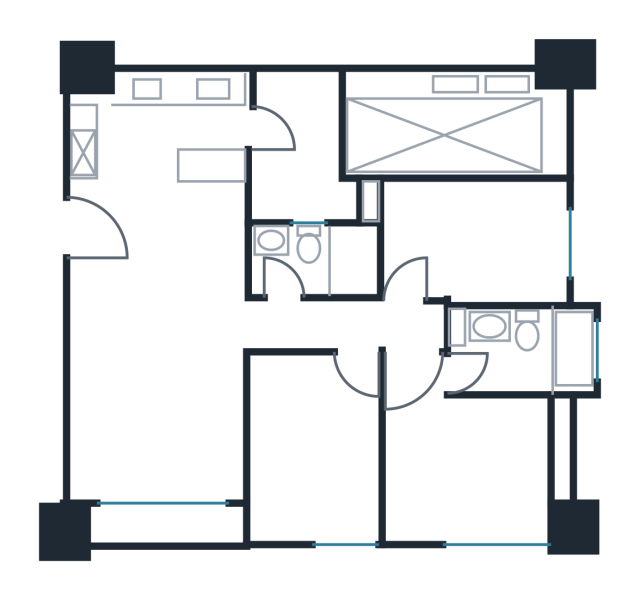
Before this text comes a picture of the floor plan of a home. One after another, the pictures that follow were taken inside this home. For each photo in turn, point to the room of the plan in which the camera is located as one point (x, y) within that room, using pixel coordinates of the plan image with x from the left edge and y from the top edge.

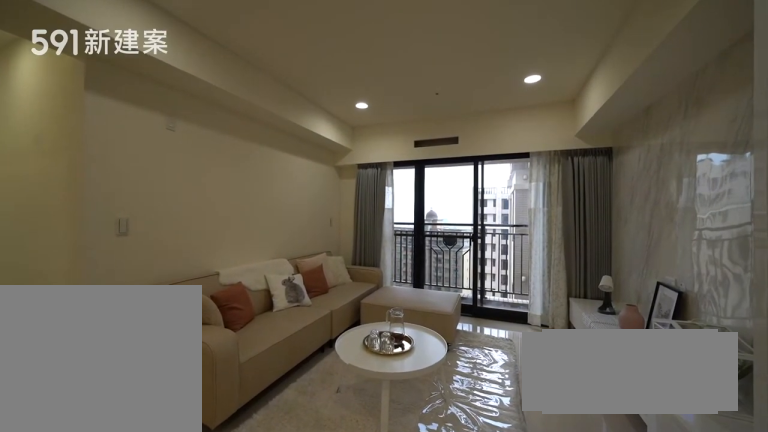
(158, 403)
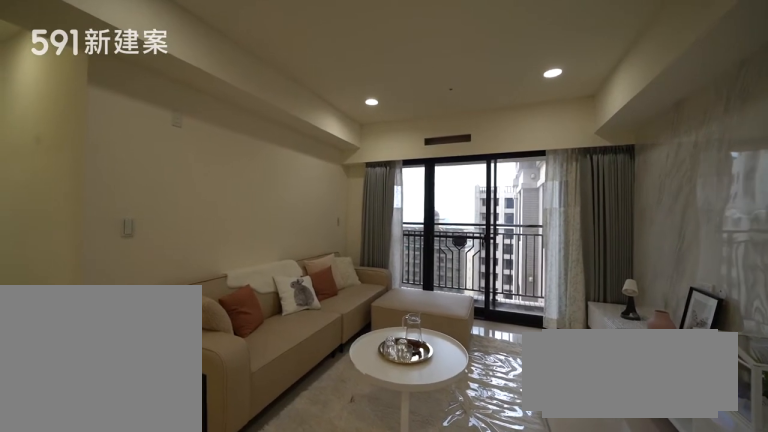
(158, 403)
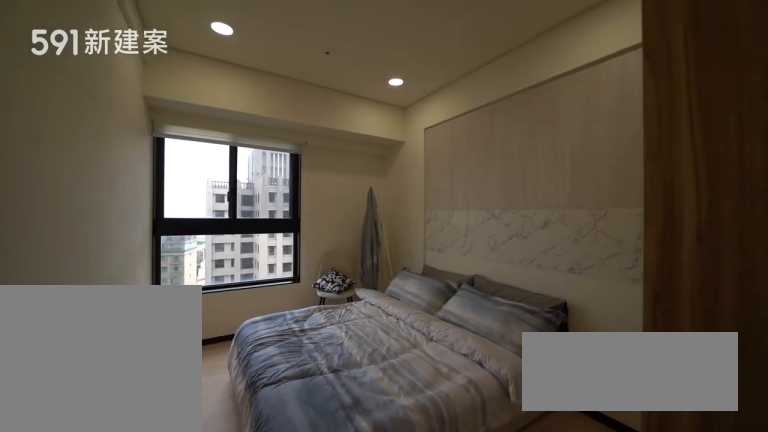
(314, 449)
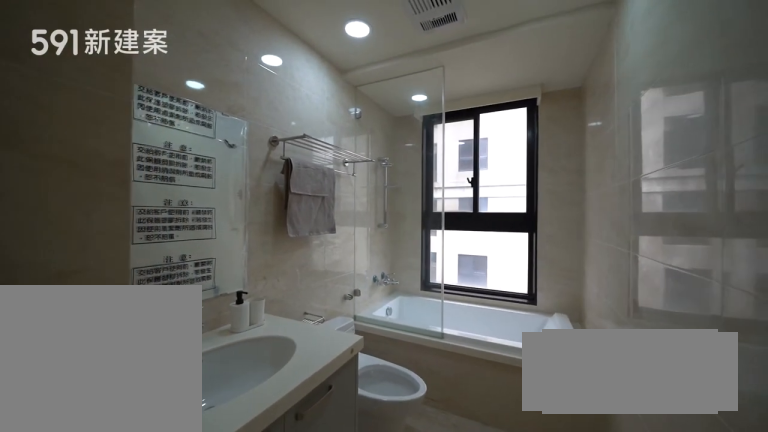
(527, 350)
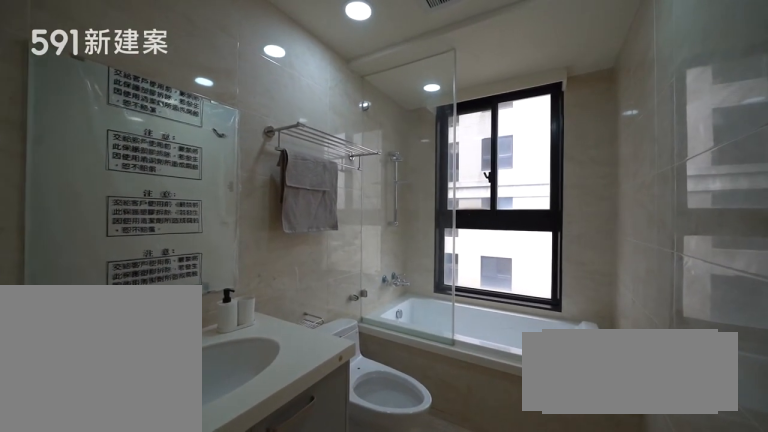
(527, 350)
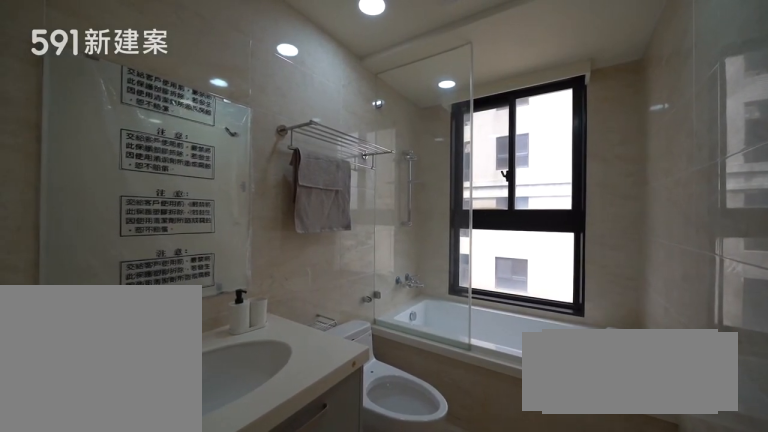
(527, 350)
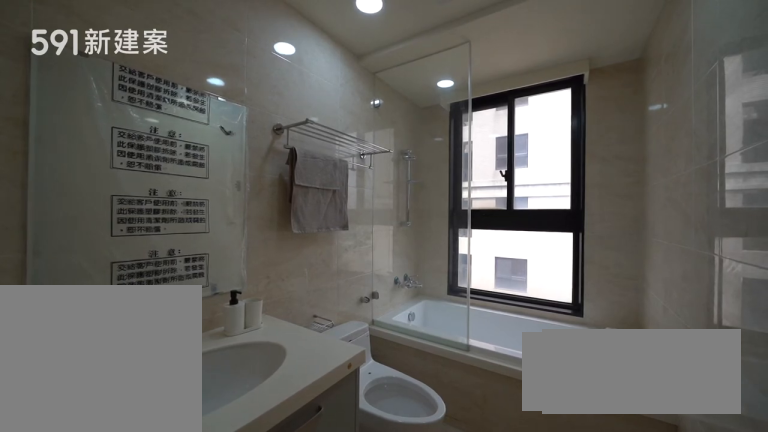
(527, 350)
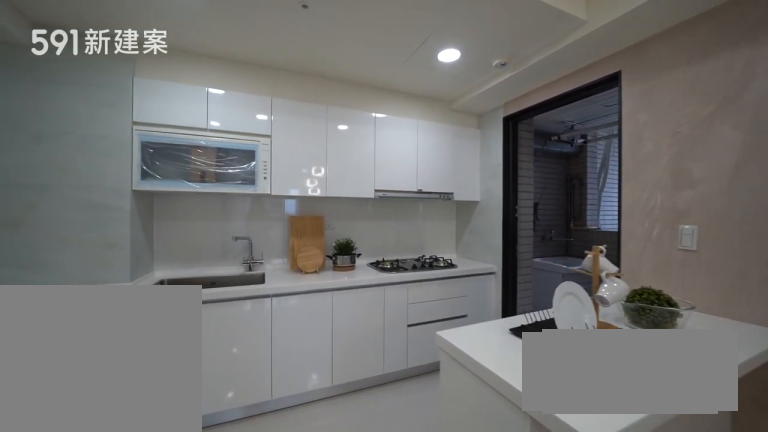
(162, 129)
